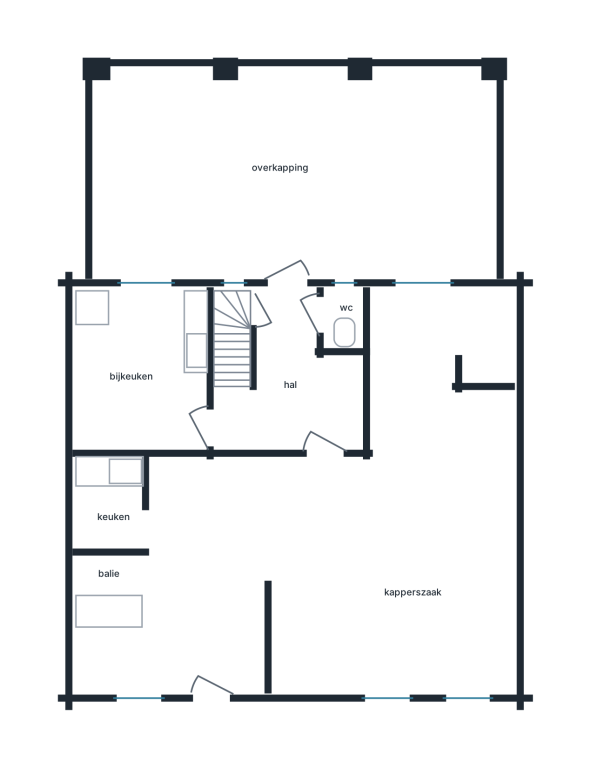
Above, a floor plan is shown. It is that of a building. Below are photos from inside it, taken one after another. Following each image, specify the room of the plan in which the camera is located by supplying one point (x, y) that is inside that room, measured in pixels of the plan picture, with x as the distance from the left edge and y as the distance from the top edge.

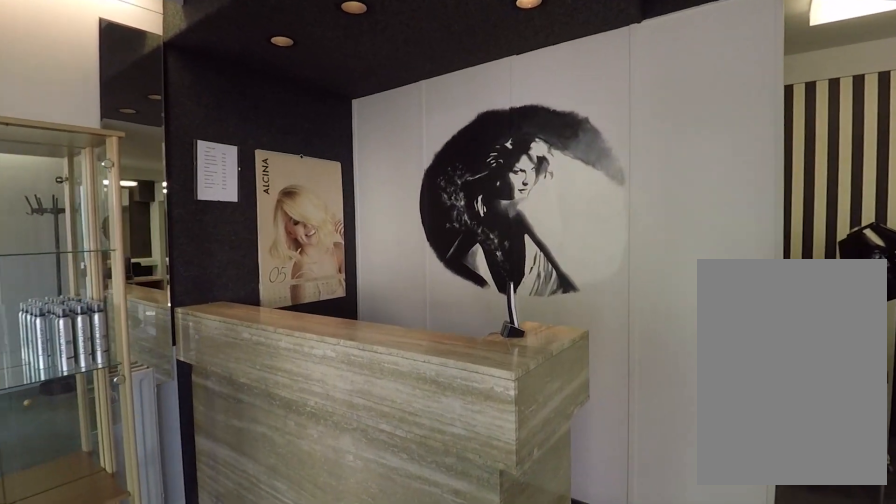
(170, 574)
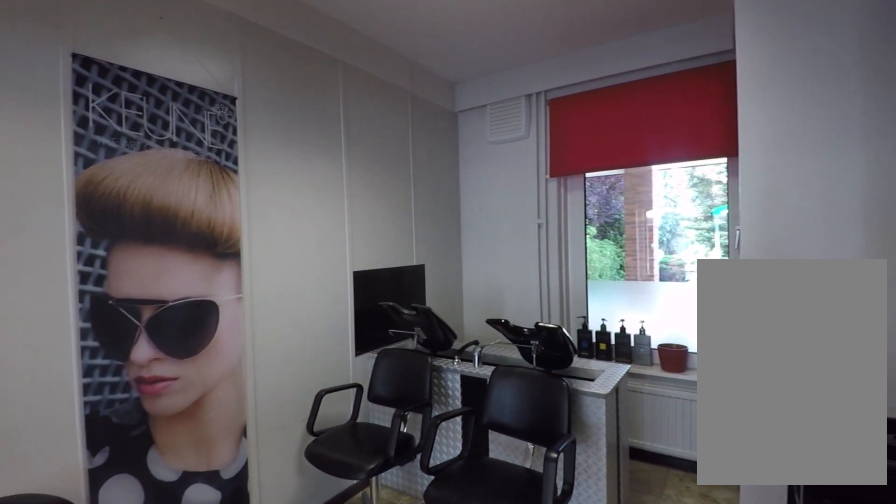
(400, 531)
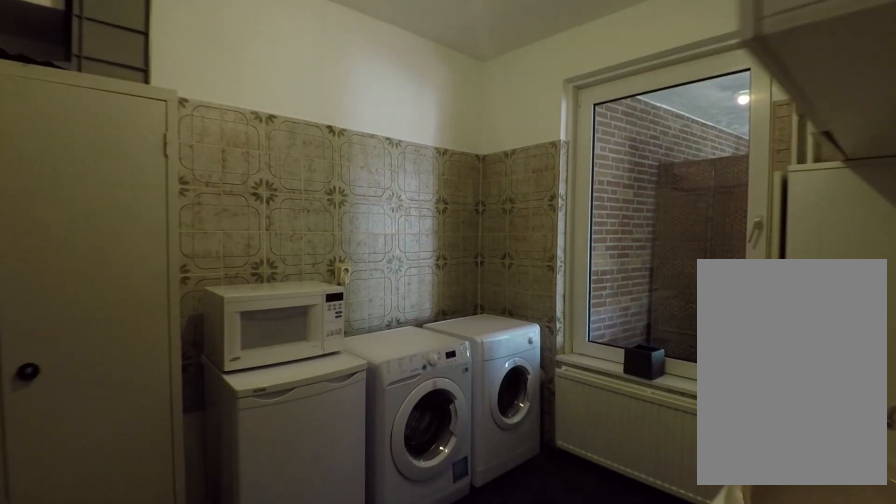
(141, 370)
